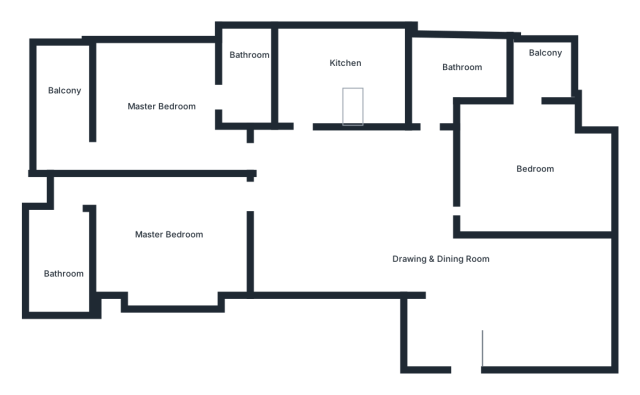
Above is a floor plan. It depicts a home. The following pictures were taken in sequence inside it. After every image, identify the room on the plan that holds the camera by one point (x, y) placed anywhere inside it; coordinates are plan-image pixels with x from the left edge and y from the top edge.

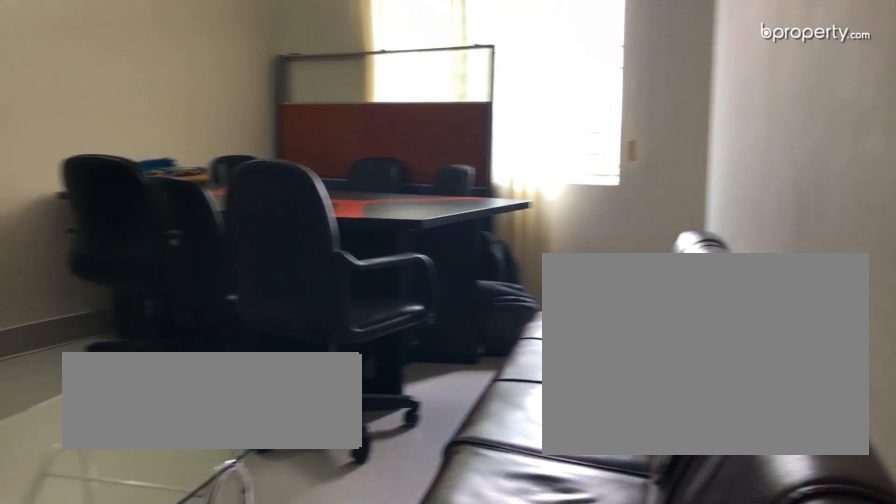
(462, 295)
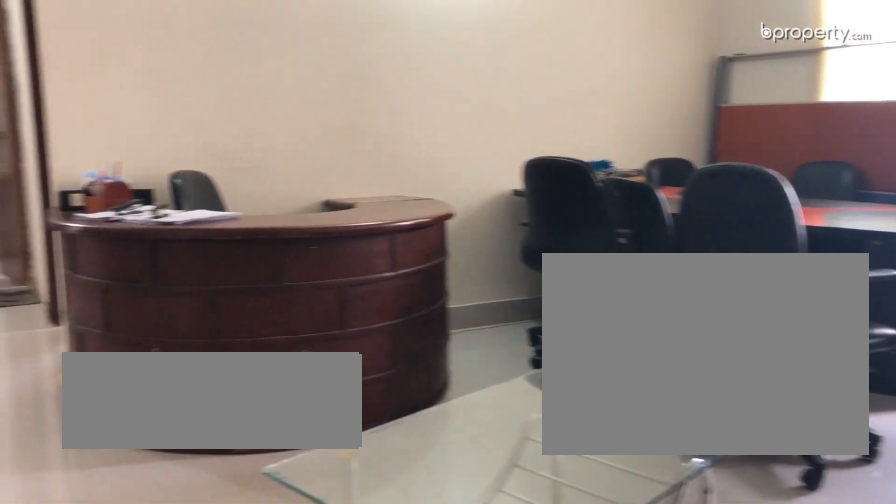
(462, 295)
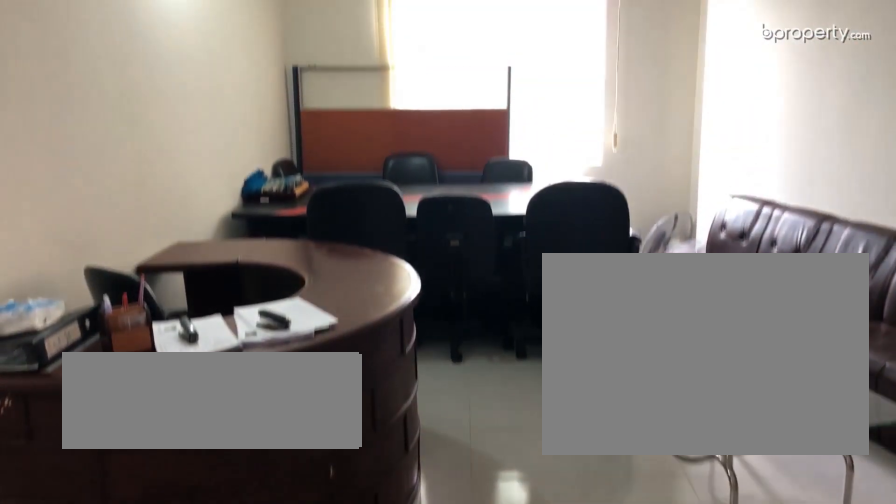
(380, 216)
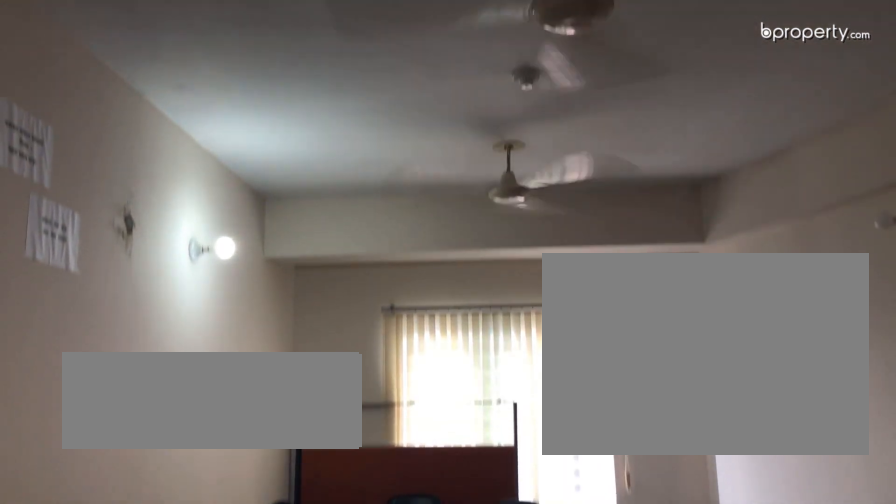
(380, 216)
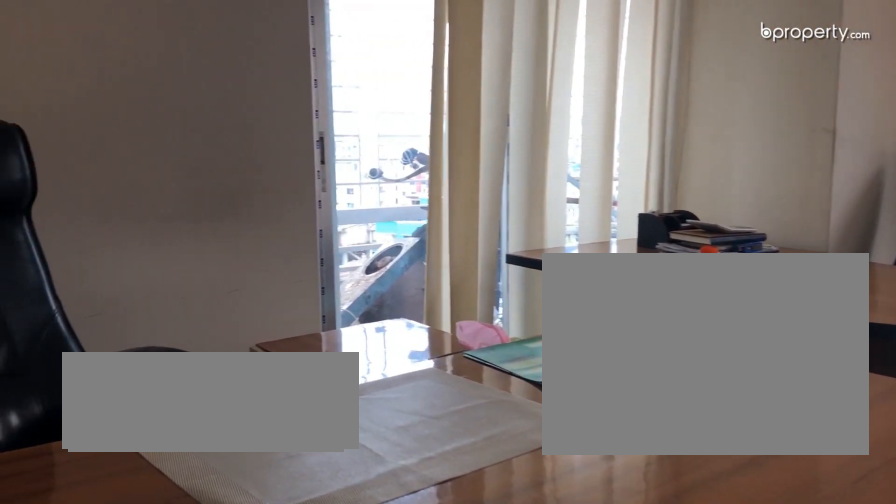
(529, 175)
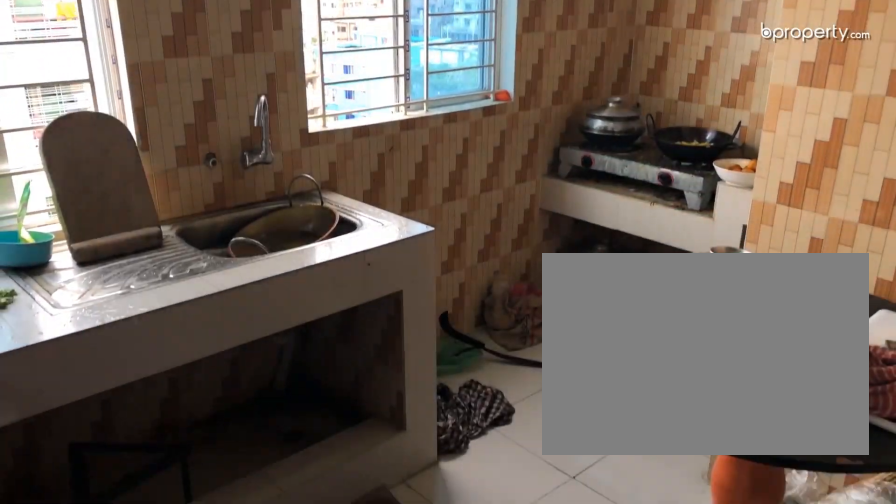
(322, 68)
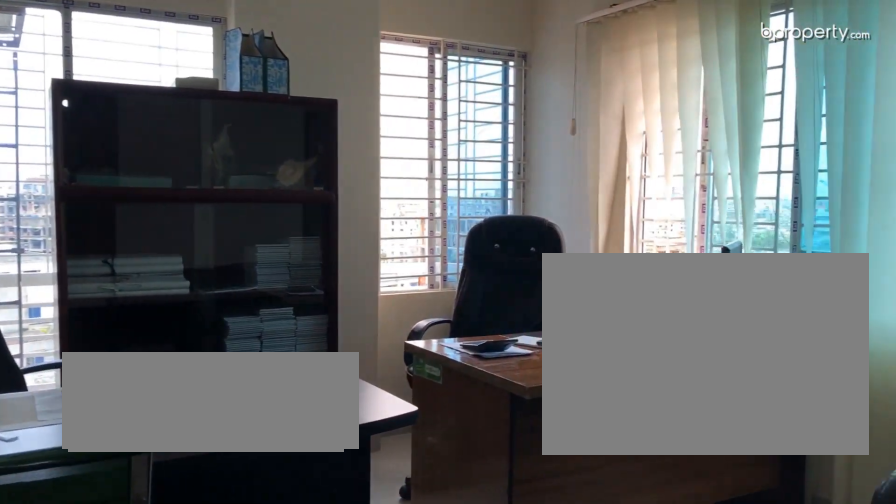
(149, 104)
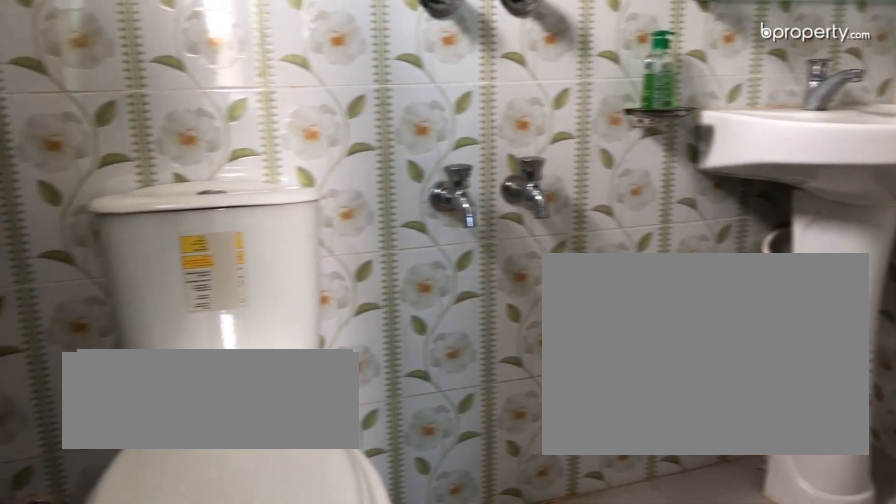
(241, 88)
